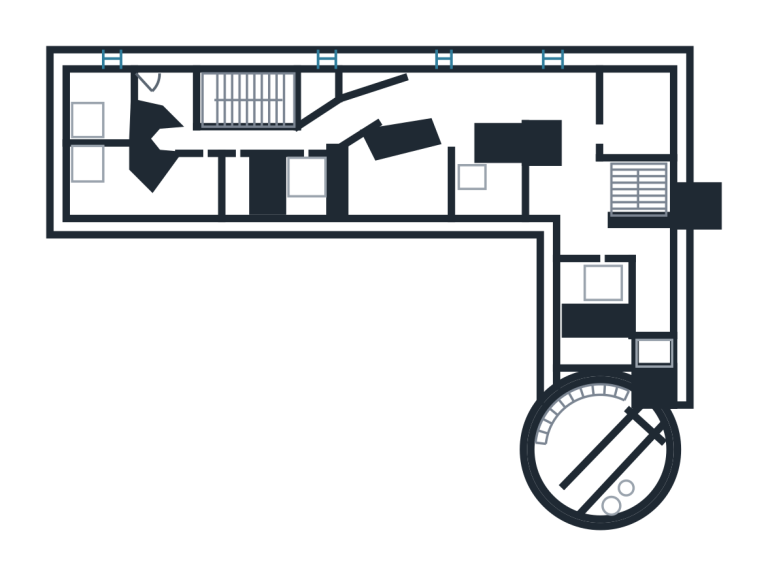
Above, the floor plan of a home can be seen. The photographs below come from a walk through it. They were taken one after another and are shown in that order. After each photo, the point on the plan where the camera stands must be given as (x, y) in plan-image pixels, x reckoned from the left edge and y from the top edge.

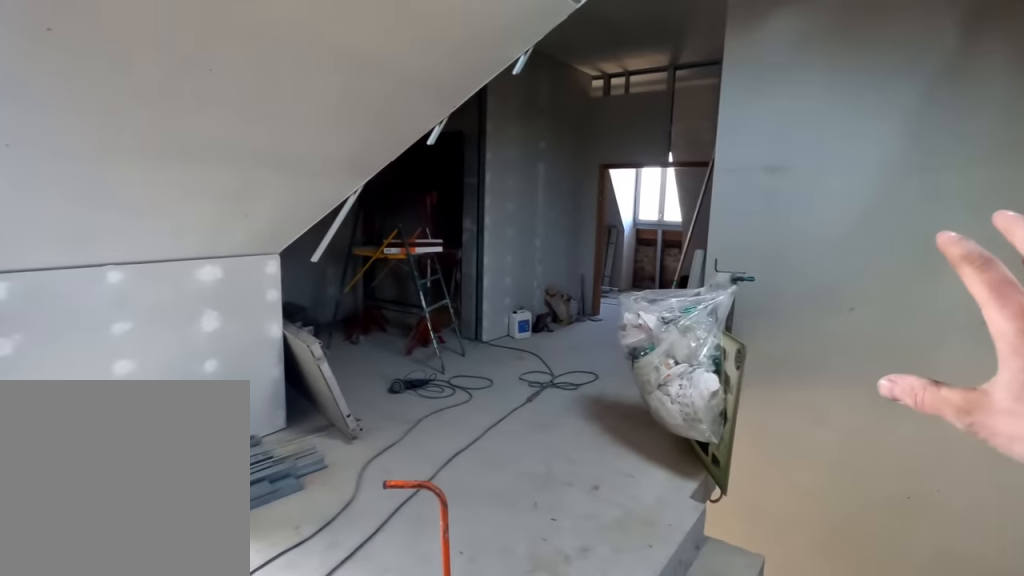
(602, 240)
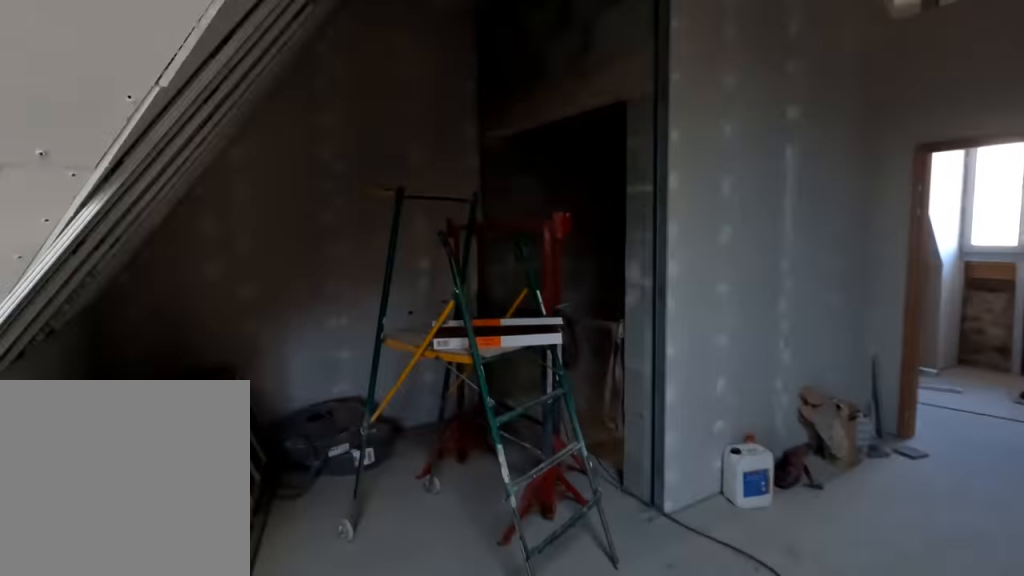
(590, 190)
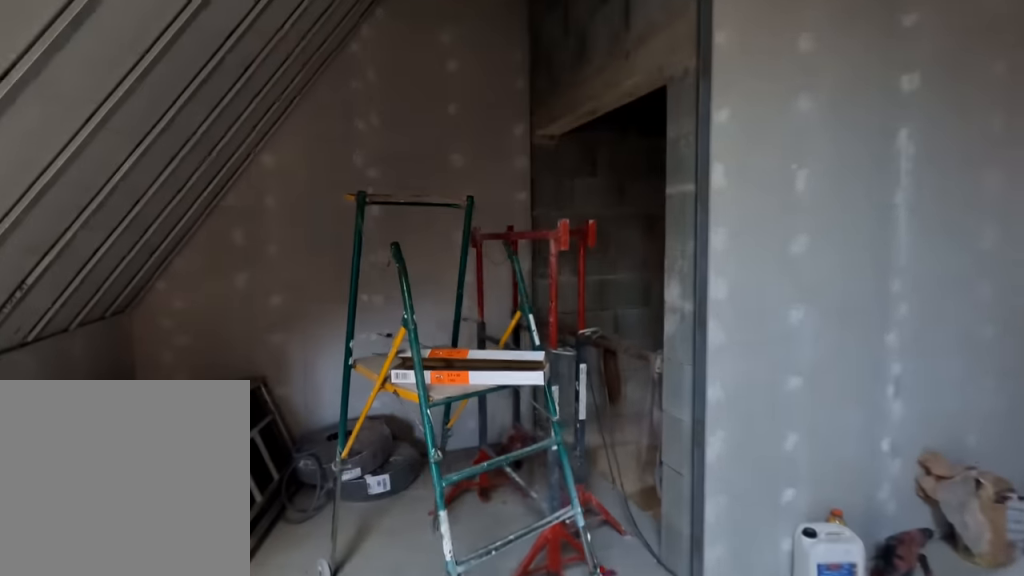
(590, 184)
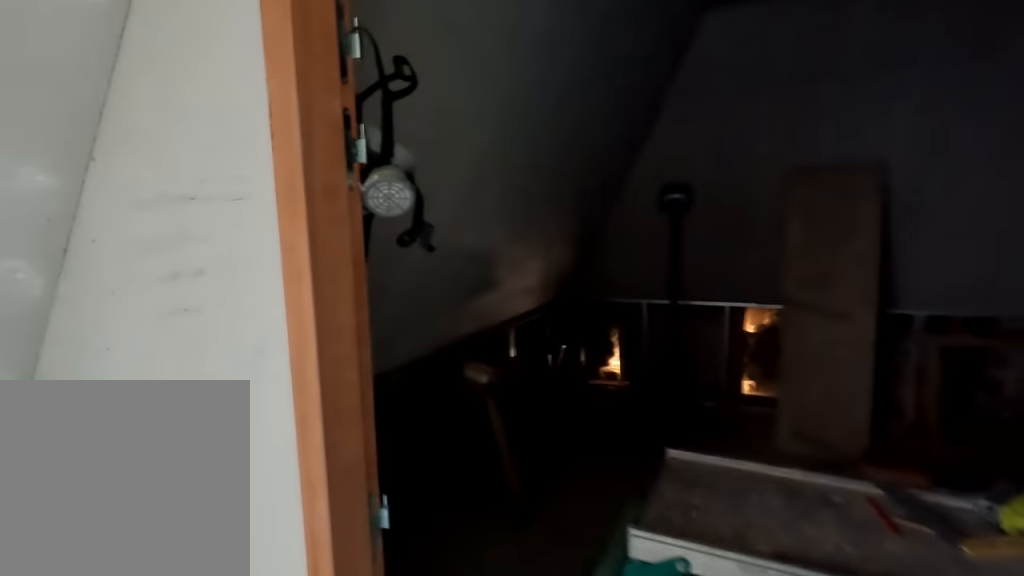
(571, 101)
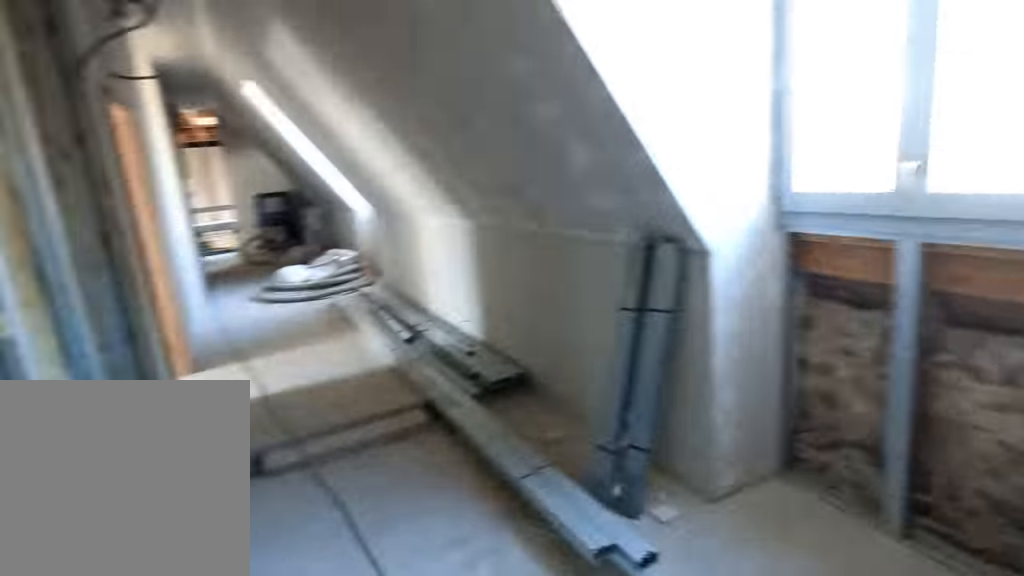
(562, 101)
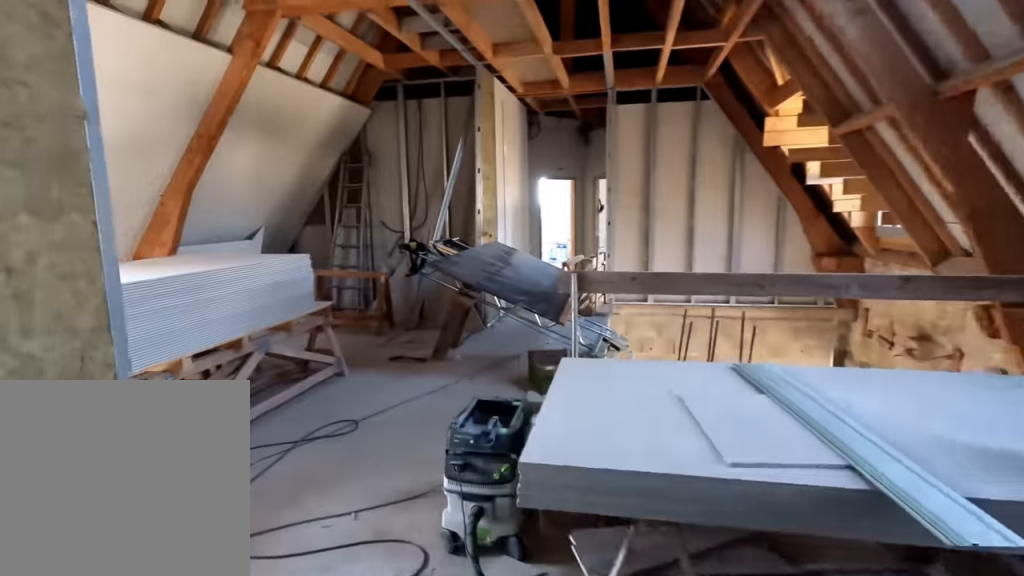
(349, 122)
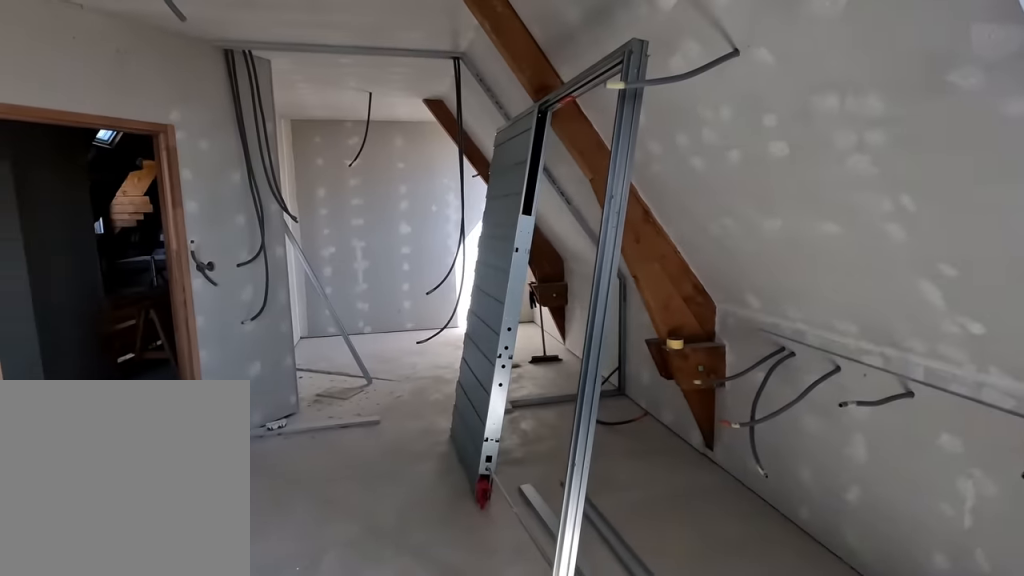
(98, 181)
